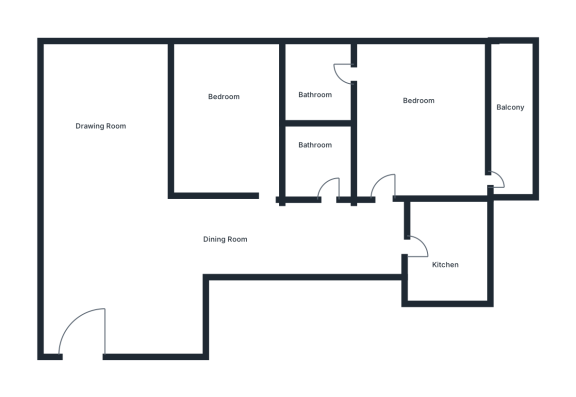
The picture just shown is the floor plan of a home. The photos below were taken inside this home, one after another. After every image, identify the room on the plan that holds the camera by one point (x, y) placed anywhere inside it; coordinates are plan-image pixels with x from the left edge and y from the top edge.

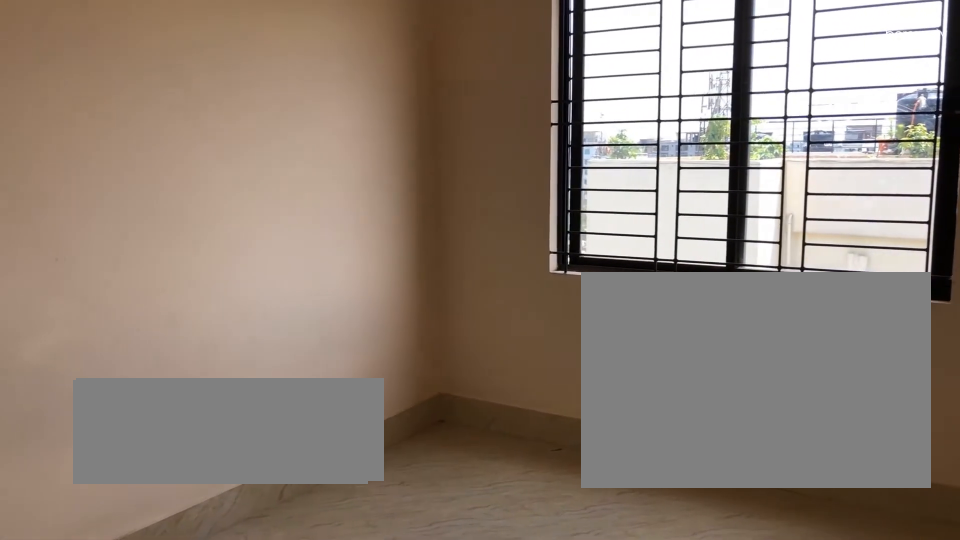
(232, 126)
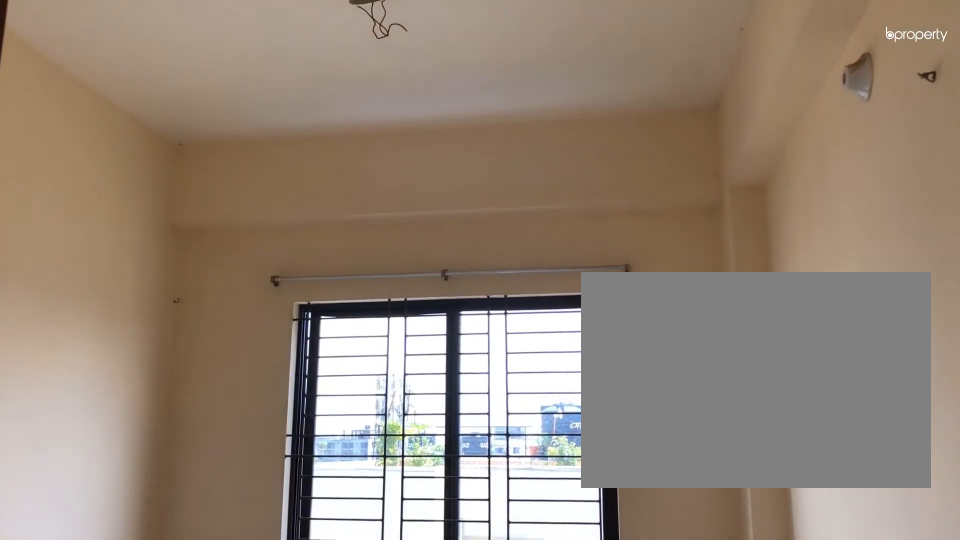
(238, 131)
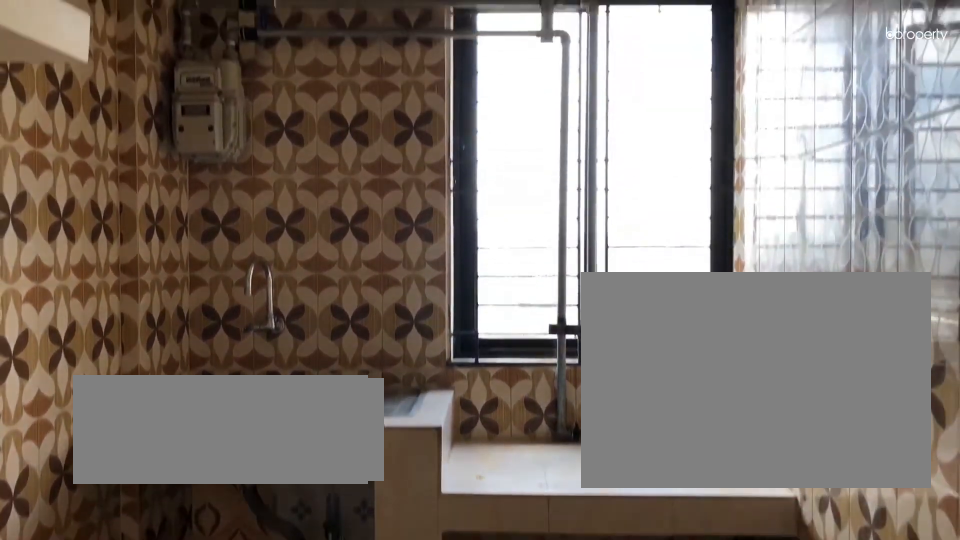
(442, 246)
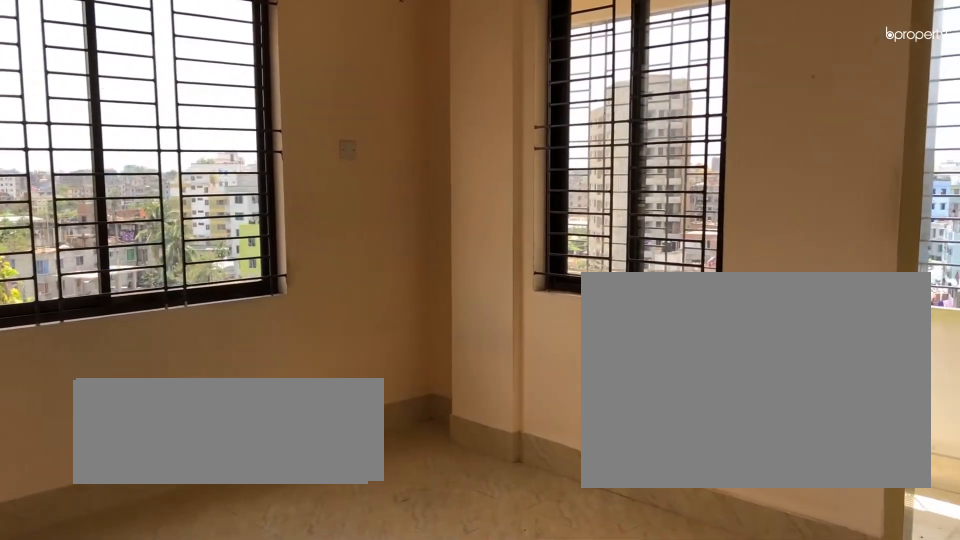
(420, 112)
